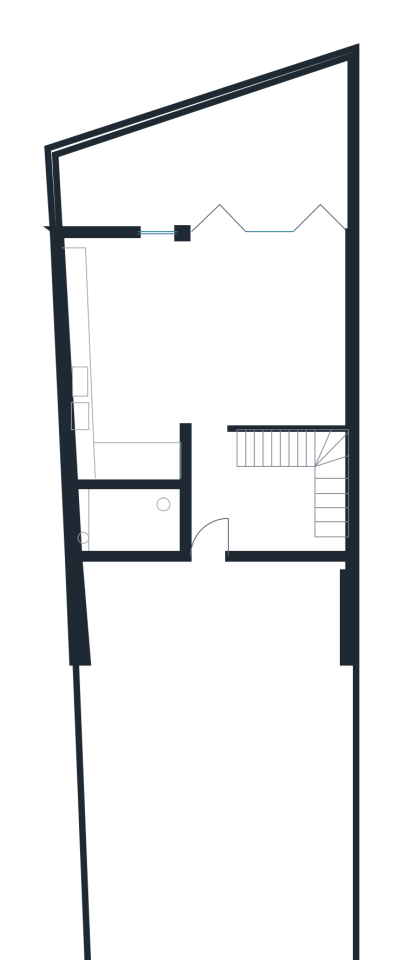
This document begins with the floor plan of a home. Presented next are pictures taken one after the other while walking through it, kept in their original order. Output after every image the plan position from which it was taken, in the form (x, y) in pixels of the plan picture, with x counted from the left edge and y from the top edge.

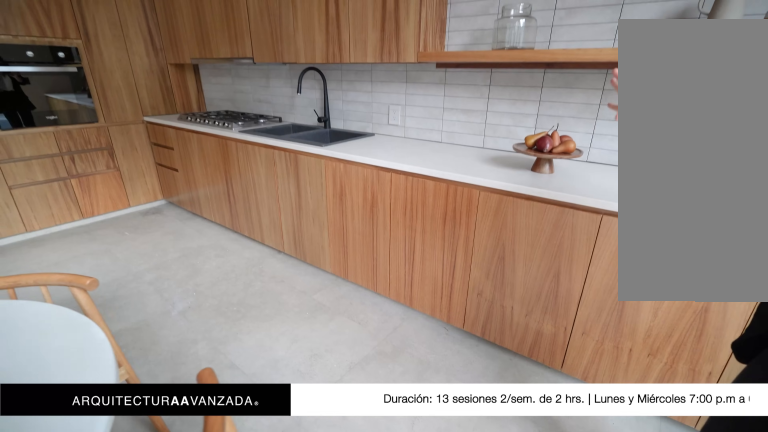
(132, 291)
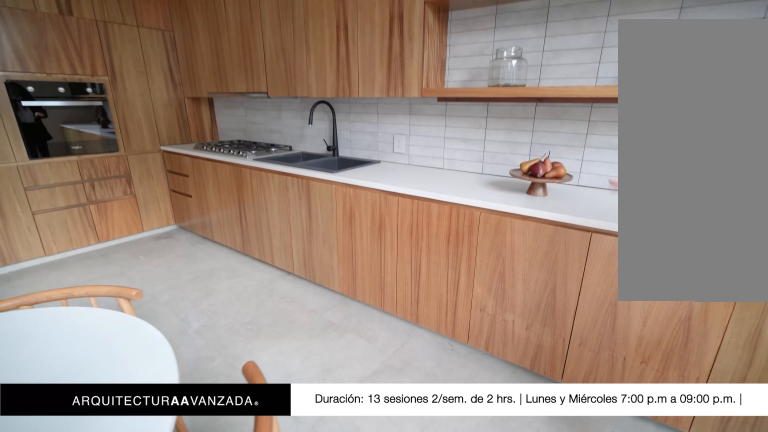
(133, 291)
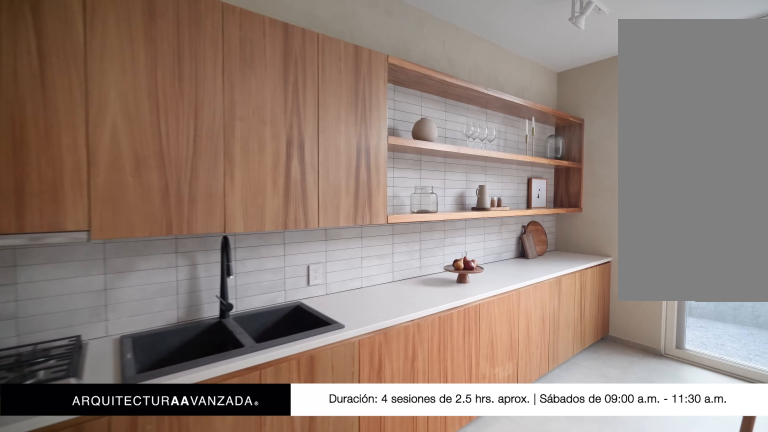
(119, 385)
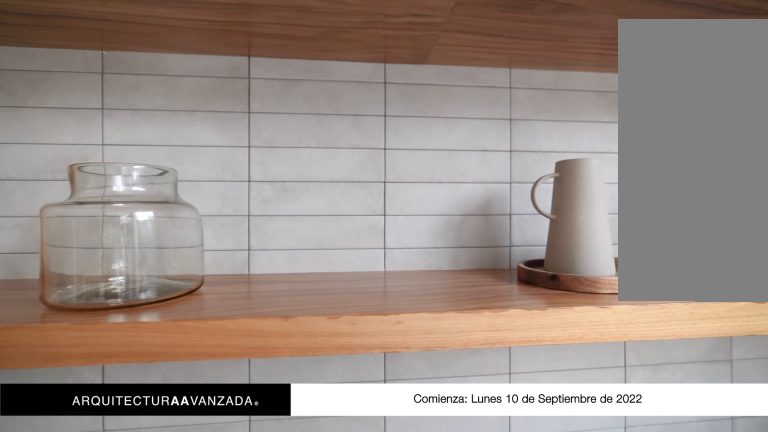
(103, 308)
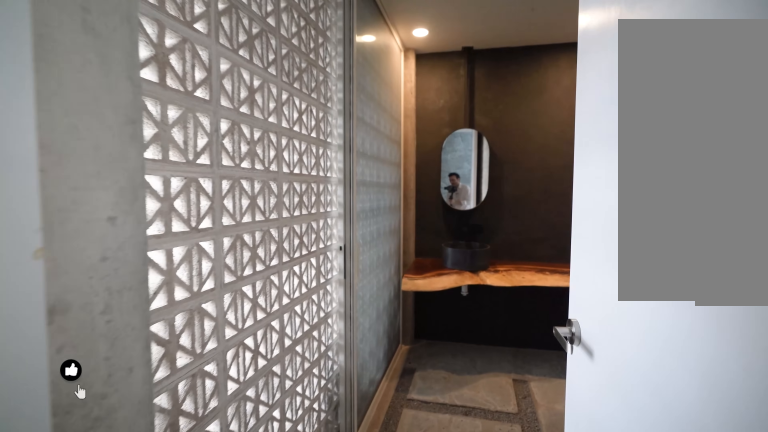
(187, 538)
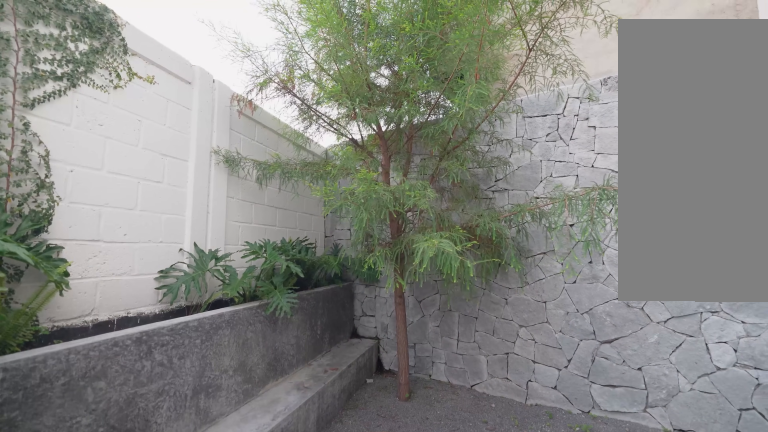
(203, 156)
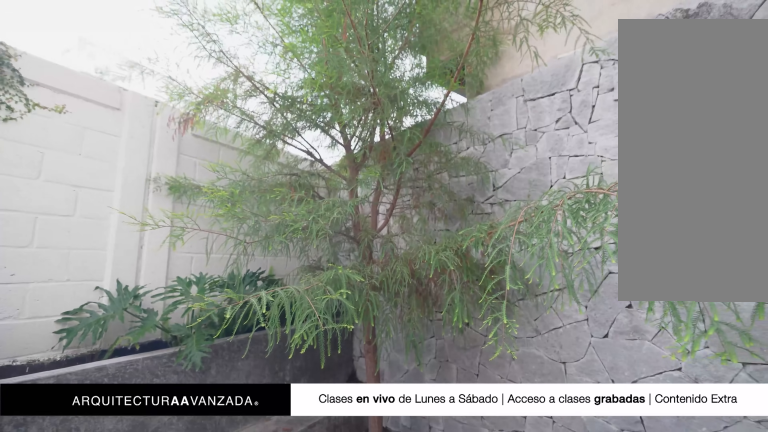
(284, 164)
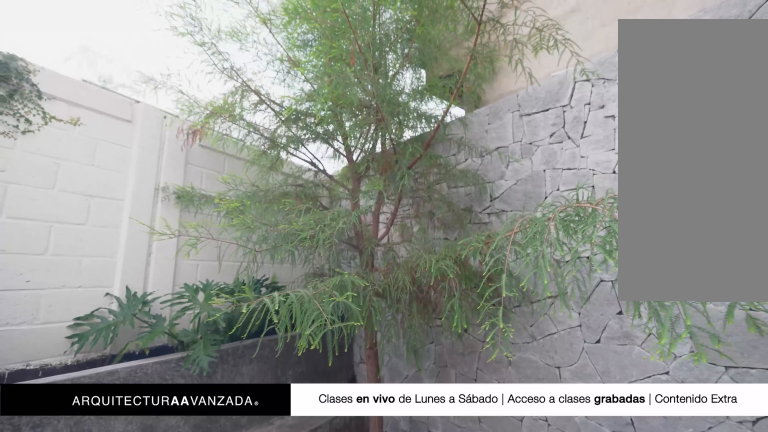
(275, 169)
